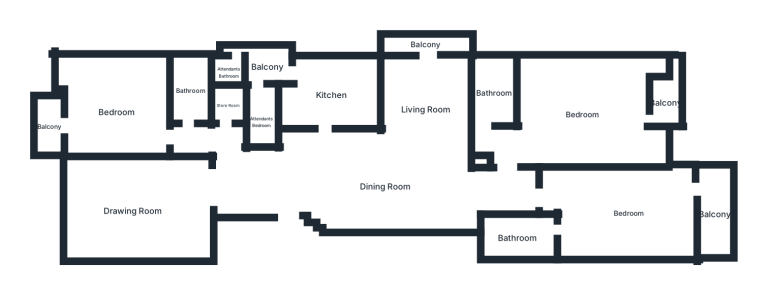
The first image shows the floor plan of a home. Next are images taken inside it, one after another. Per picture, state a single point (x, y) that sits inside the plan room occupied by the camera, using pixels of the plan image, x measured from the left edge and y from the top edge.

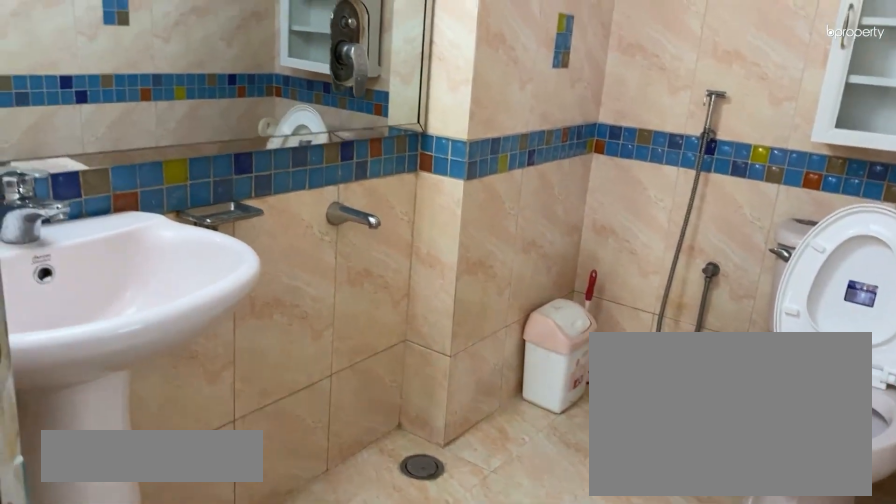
(517, 239)
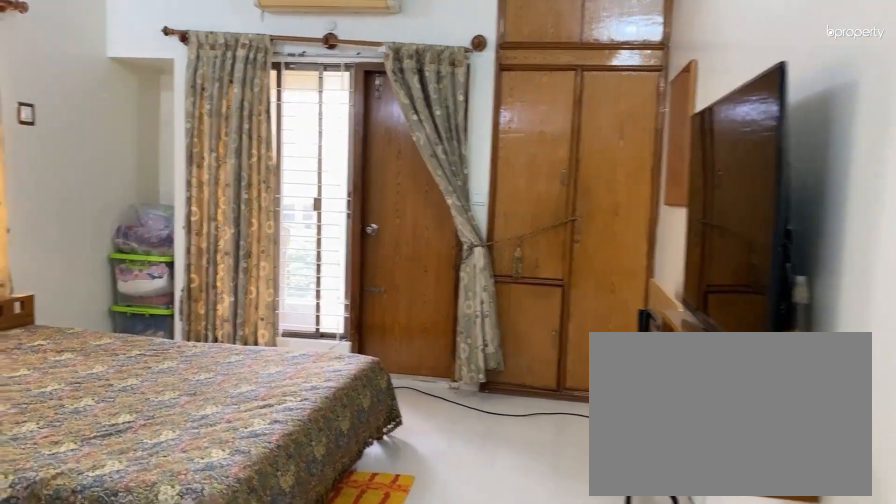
(582, 115)
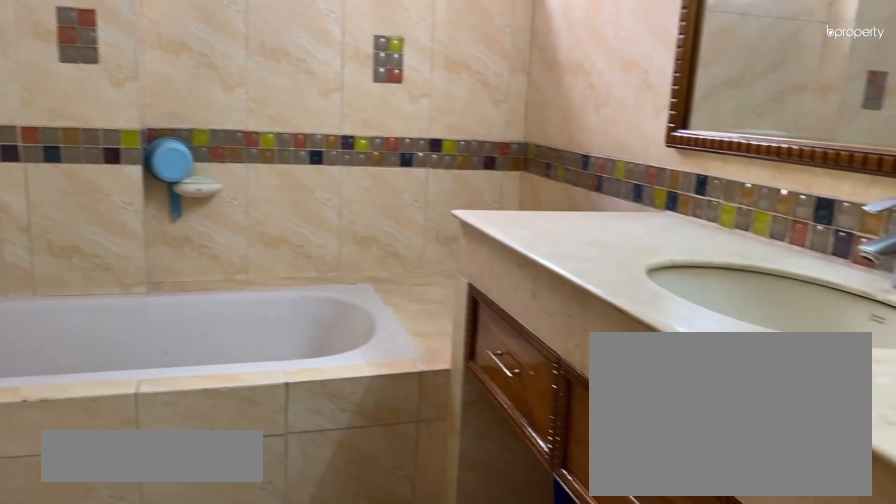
(494, 93)
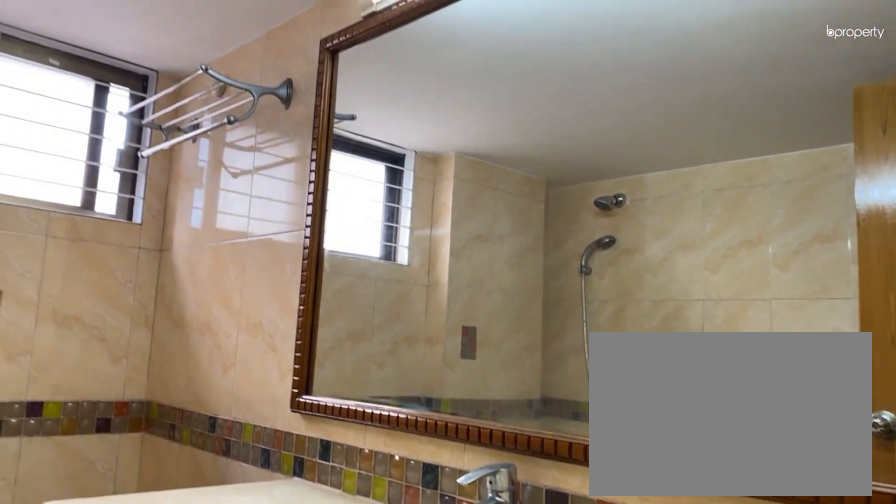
(494, 93)
